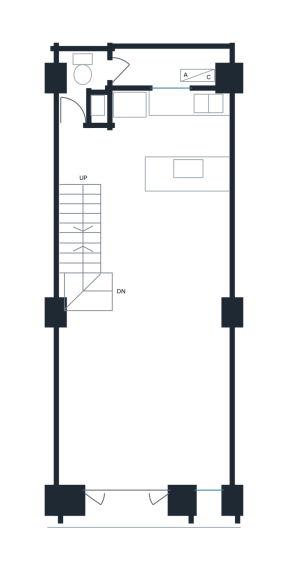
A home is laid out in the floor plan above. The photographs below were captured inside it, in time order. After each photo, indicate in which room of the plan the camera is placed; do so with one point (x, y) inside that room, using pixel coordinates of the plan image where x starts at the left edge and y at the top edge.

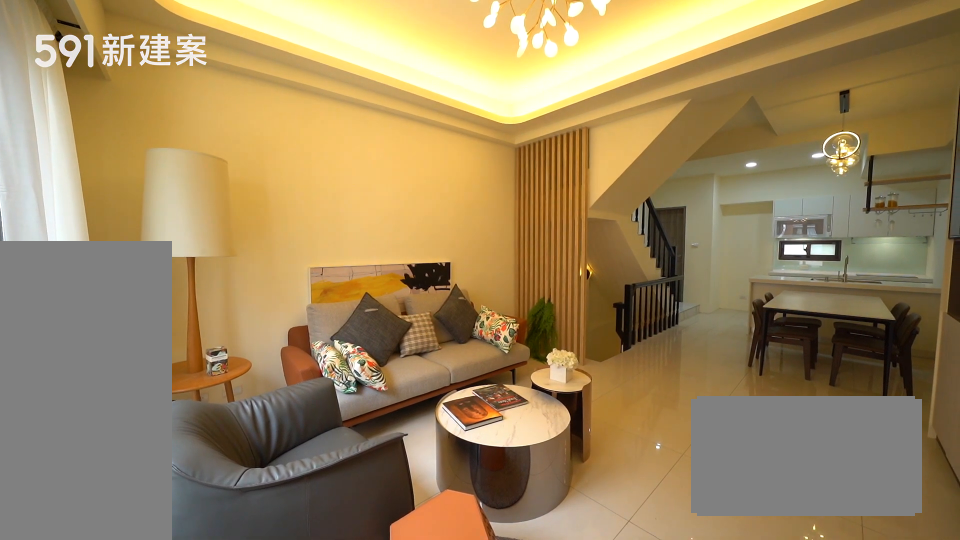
(145, 401)
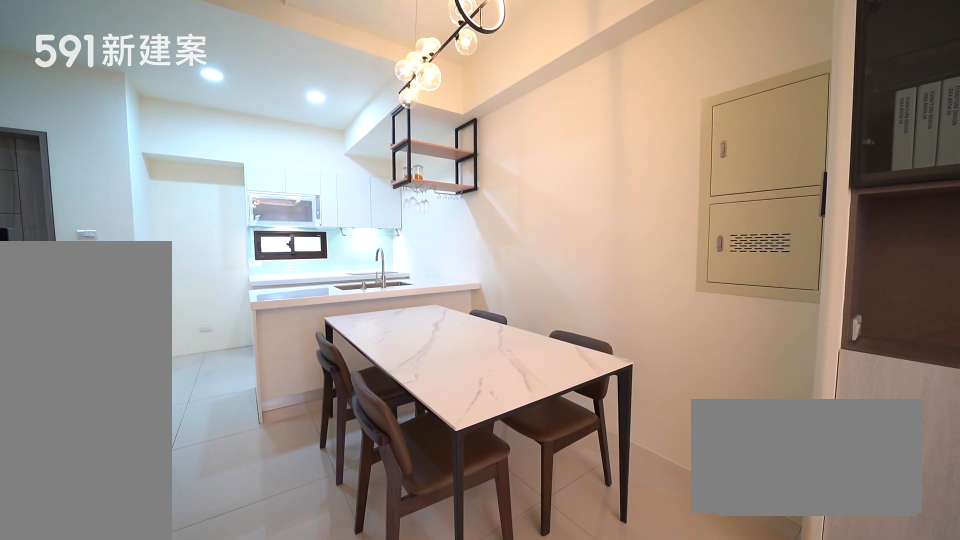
(181, 255)
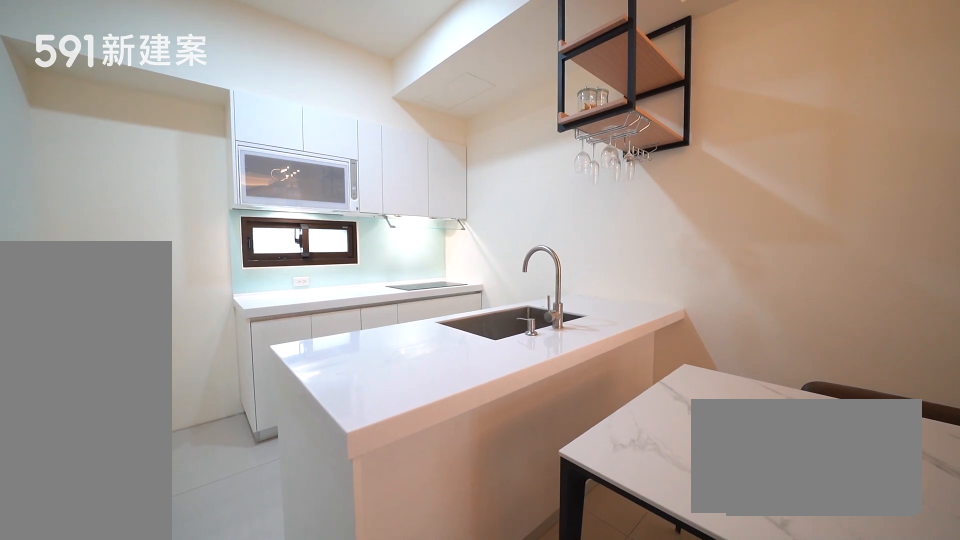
(172, 146)
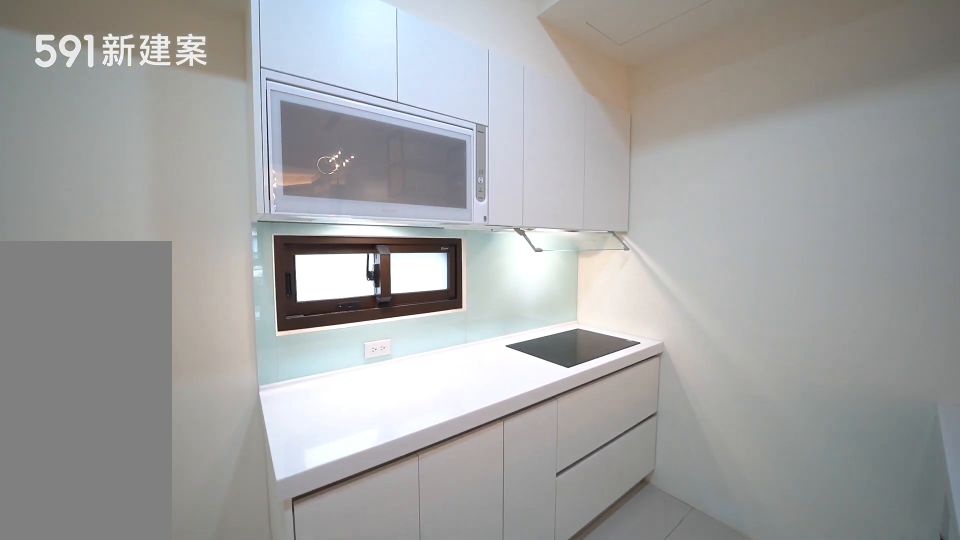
(172, 146)
